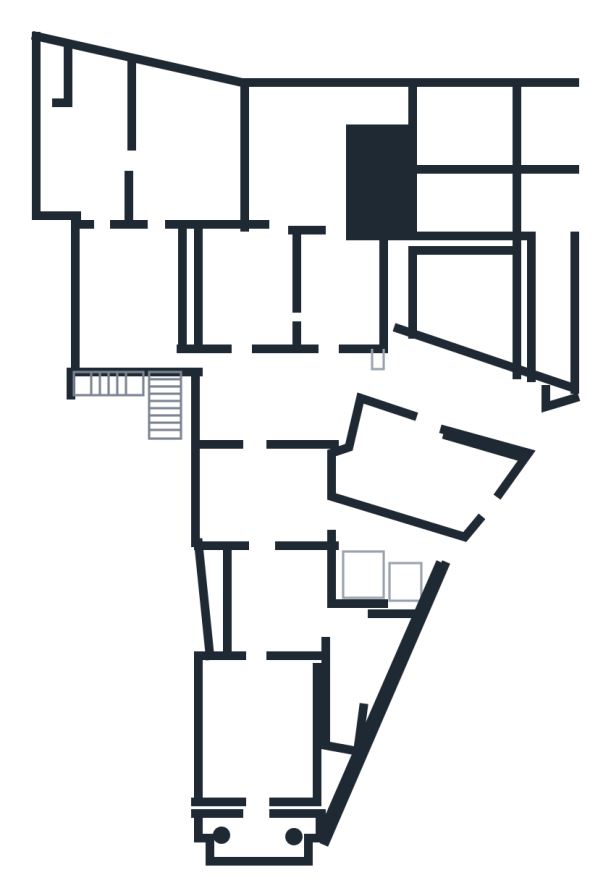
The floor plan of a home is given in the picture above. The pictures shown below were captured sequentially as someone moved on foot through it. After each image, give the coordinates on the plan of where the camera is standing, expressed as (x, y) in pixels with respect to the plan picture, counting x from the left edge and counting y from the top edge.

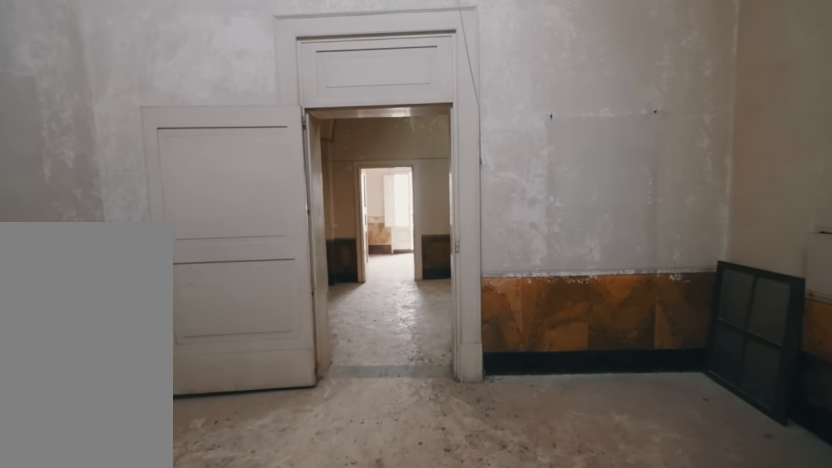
(262, 504)
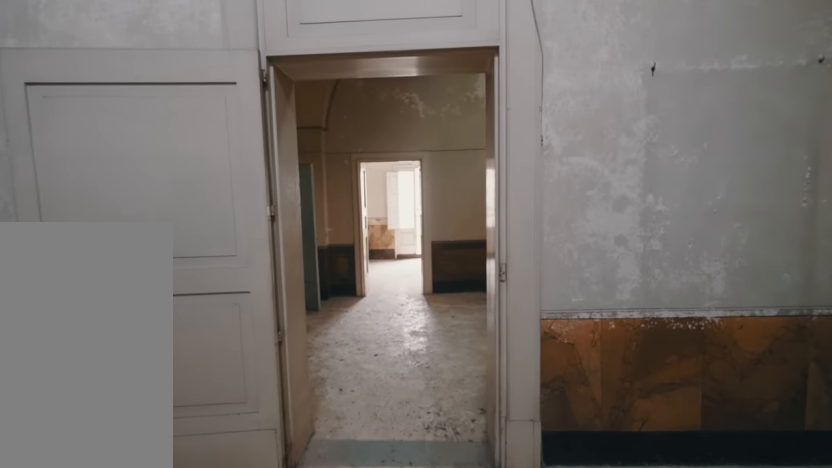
(262, 504)
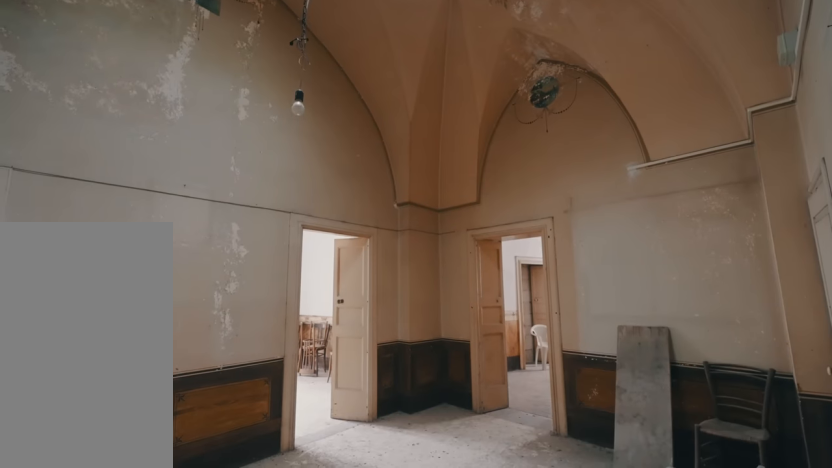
(278, 405)
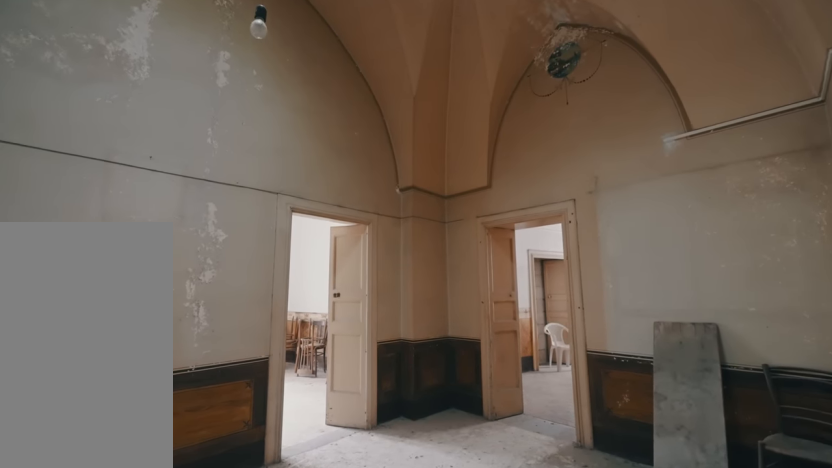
(278, 405)
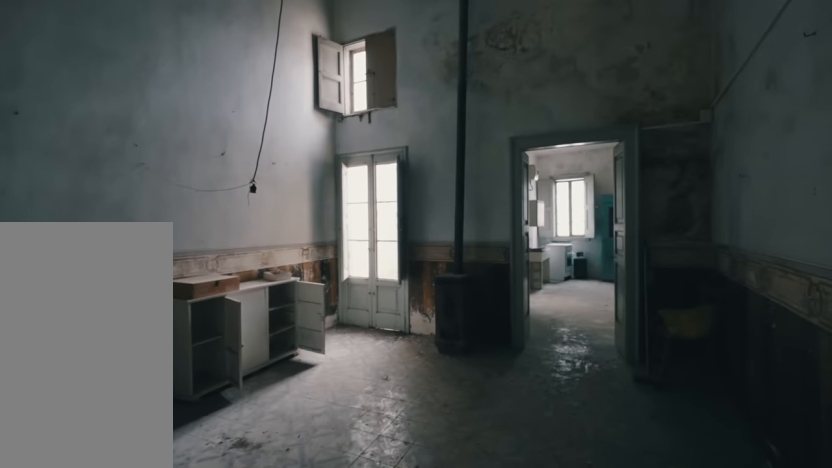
(132, 305)
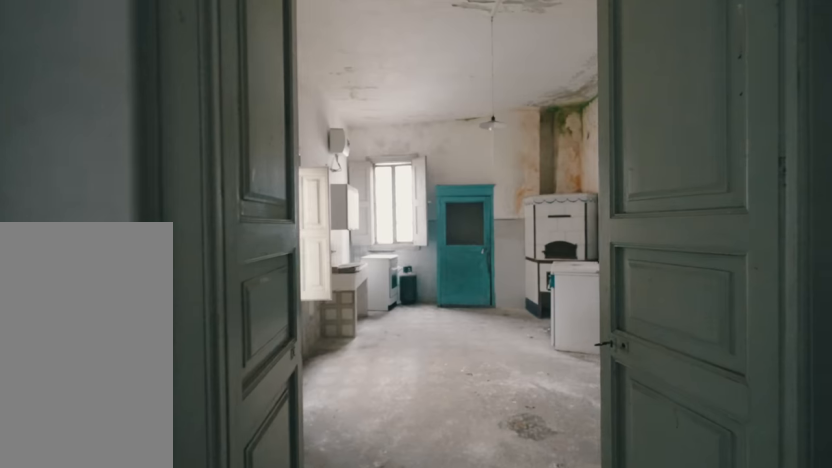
(140, 268)
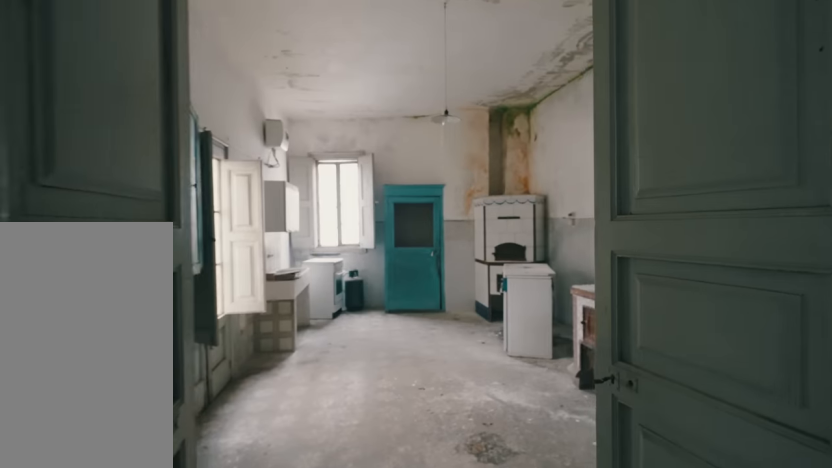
(149, 235)
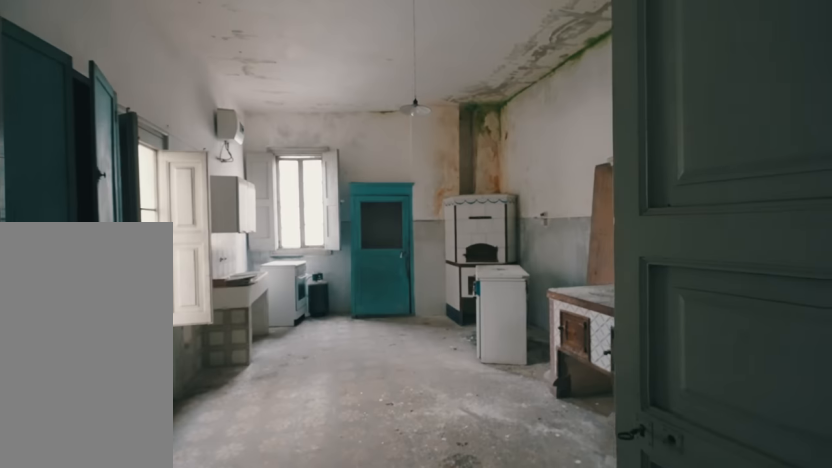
(156, 205)
